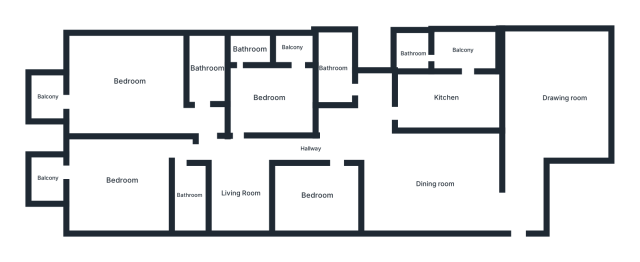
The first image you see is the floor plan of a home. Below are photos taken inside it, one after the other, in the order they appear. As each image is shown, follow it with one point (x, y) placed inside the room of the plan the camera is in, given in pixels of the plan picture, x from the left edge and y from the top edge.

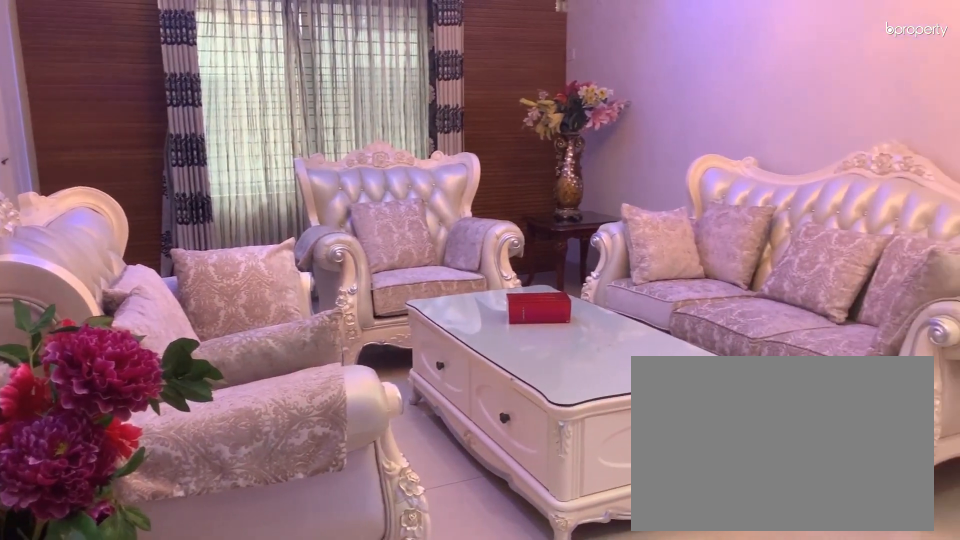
(563, 100)
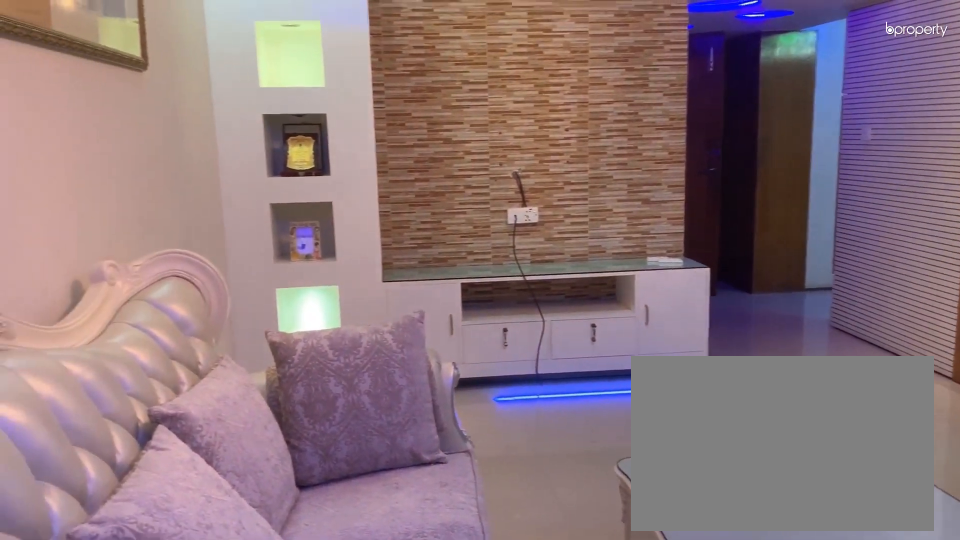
(563, 99)
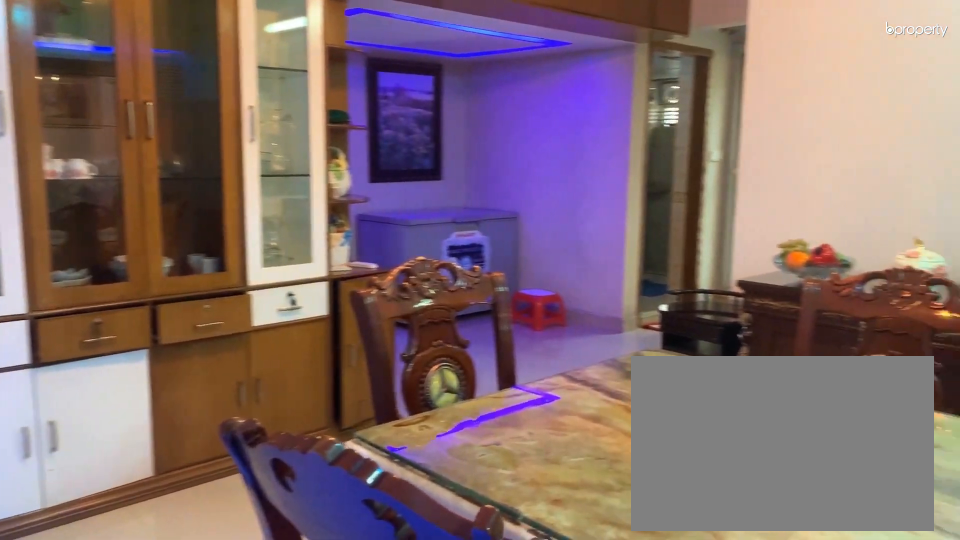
(434, 184)
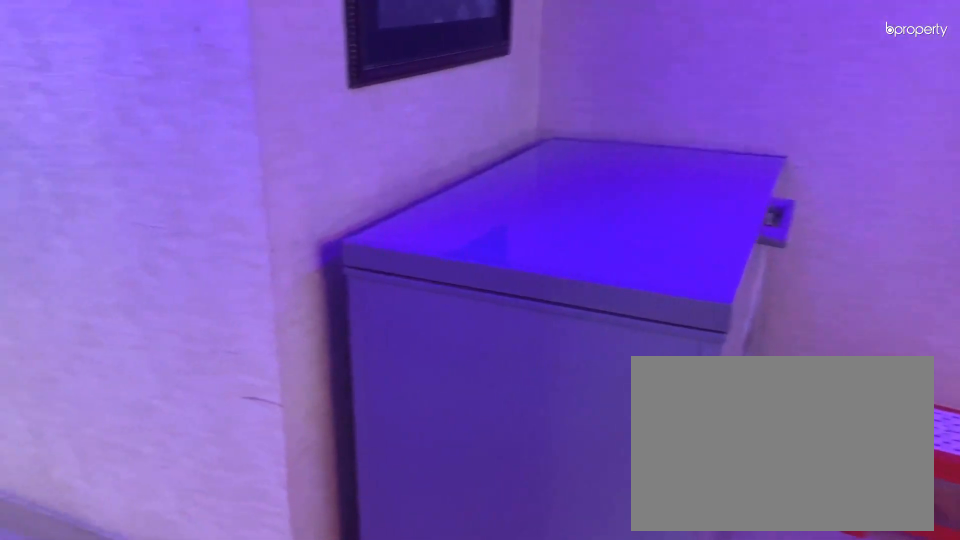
(311, 149)
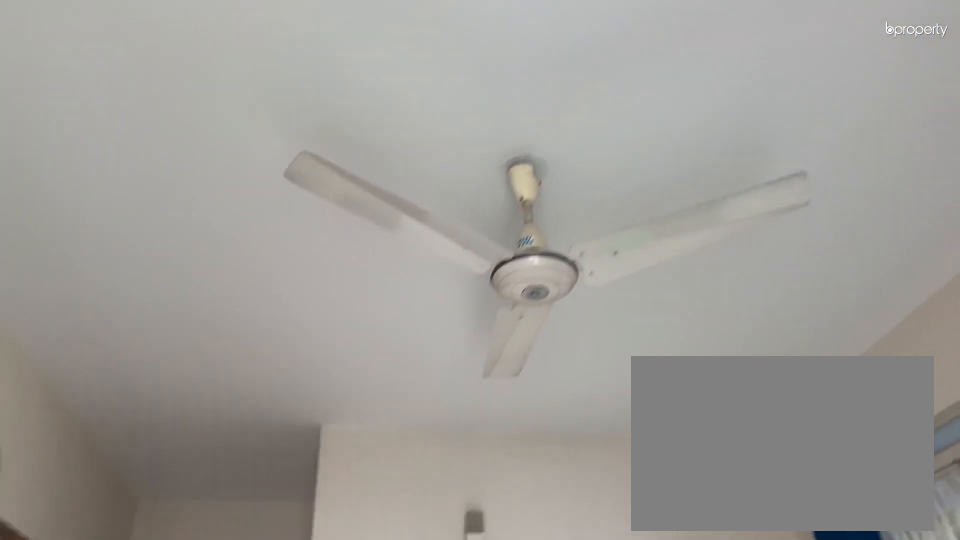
(122, 178)
